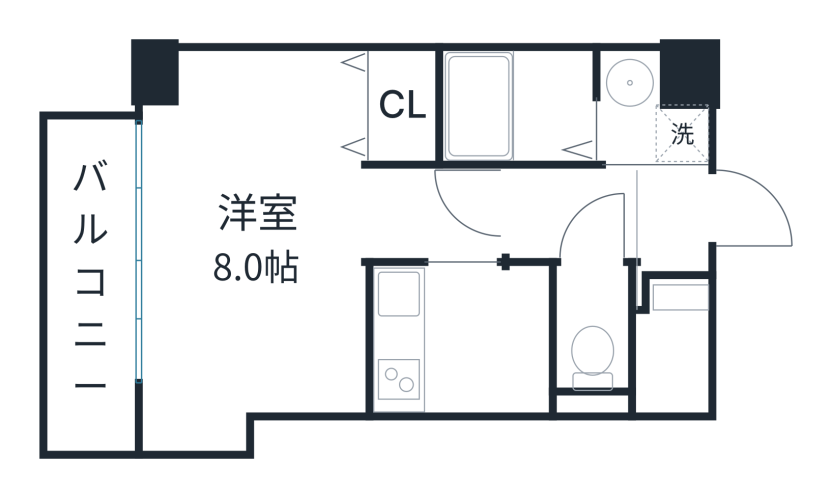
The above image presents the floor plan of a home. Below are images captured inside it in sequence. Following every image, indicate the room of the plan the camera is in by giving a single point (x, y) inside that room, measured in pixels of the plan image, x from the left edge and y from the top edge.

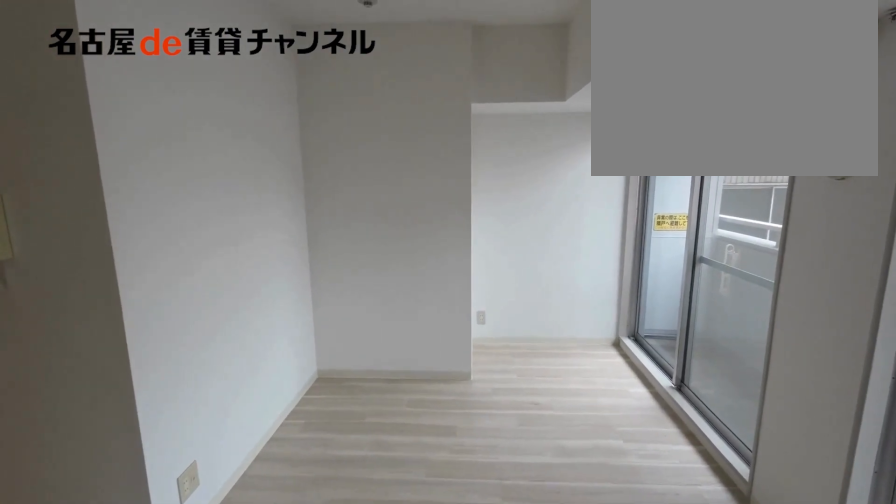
(432, 214)
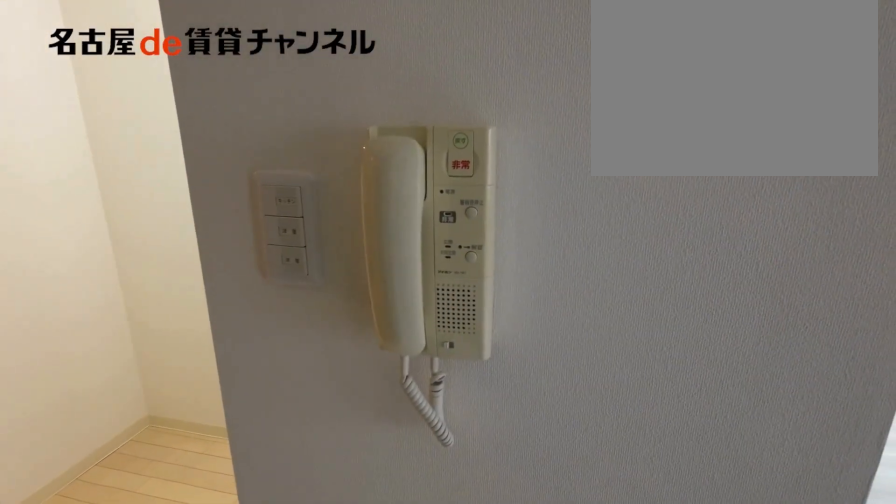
(432, 214)
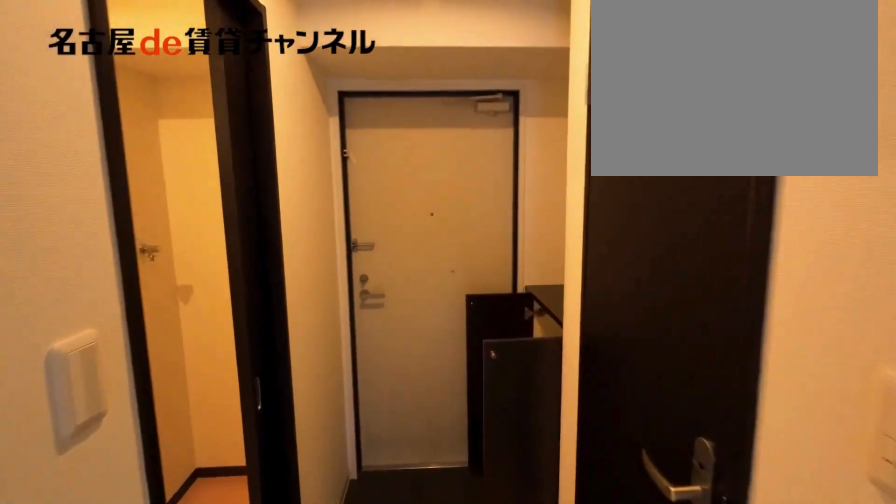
(574, 214)
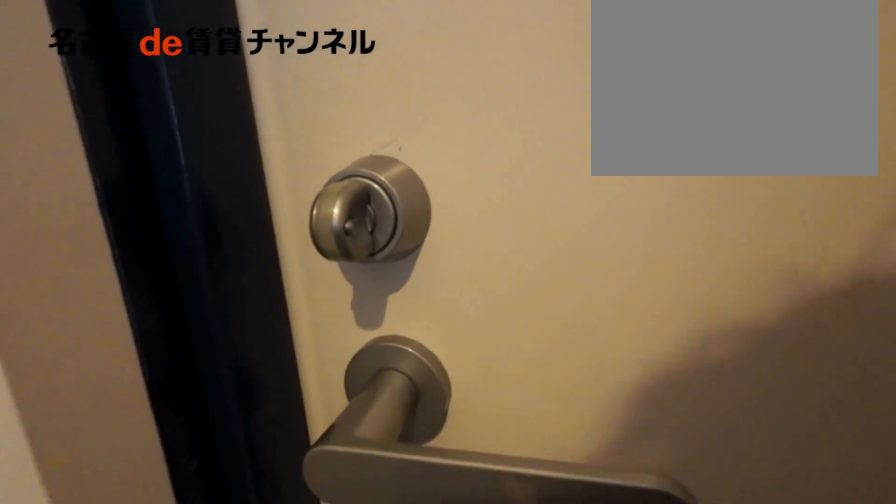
(670, 226)
